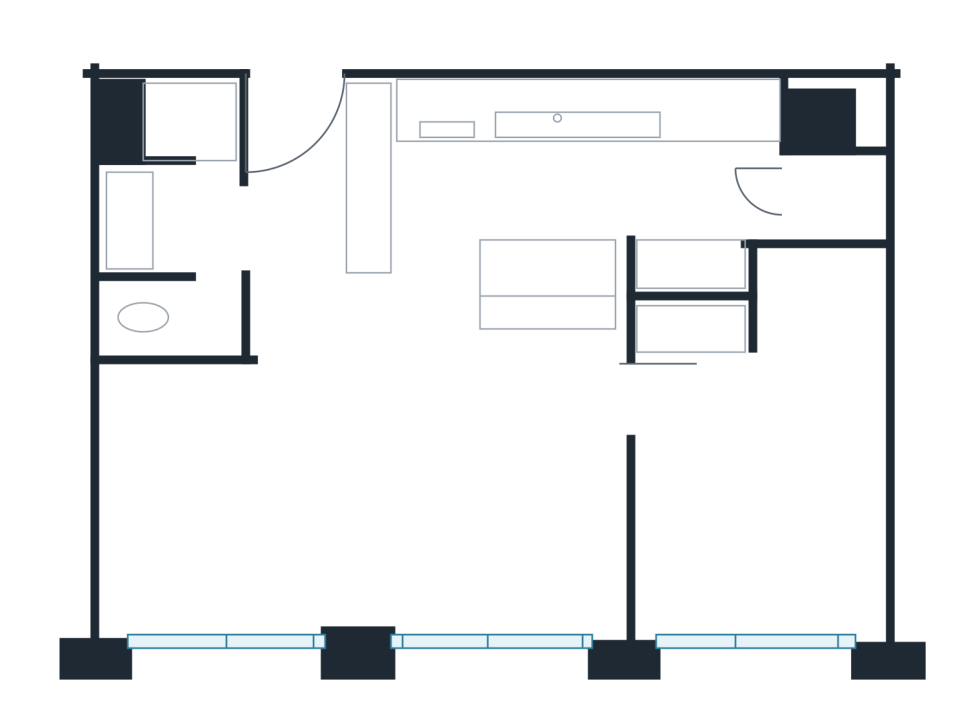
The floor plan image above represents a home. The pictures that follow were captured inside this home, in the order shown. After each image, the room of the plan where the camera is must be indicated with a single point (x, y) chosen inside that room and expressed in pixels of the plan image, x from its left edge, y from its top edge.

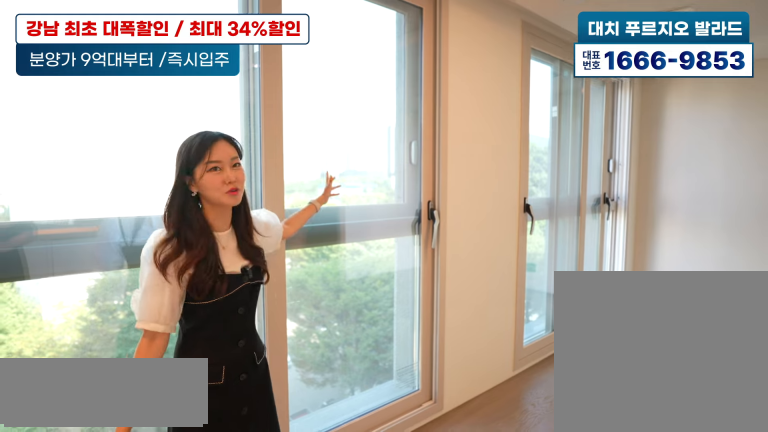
(325, 462)
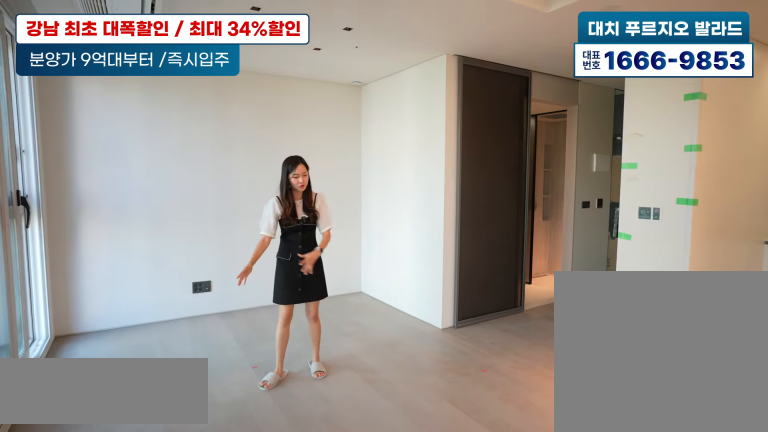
(325, 462)
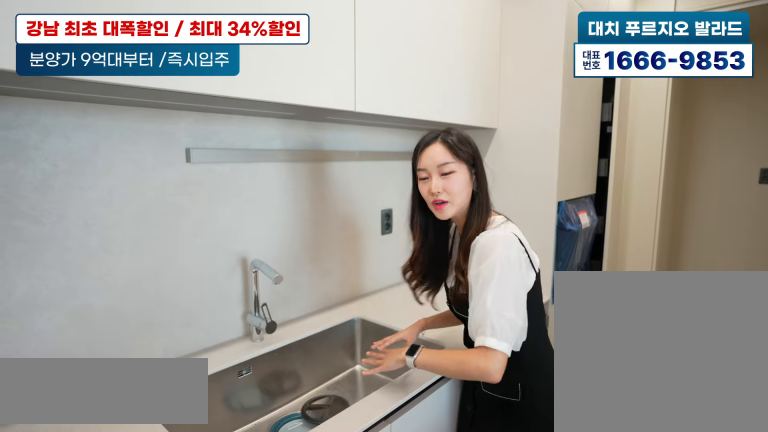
(609, 175)
